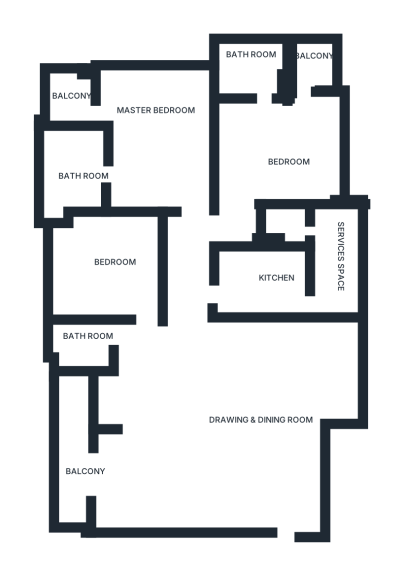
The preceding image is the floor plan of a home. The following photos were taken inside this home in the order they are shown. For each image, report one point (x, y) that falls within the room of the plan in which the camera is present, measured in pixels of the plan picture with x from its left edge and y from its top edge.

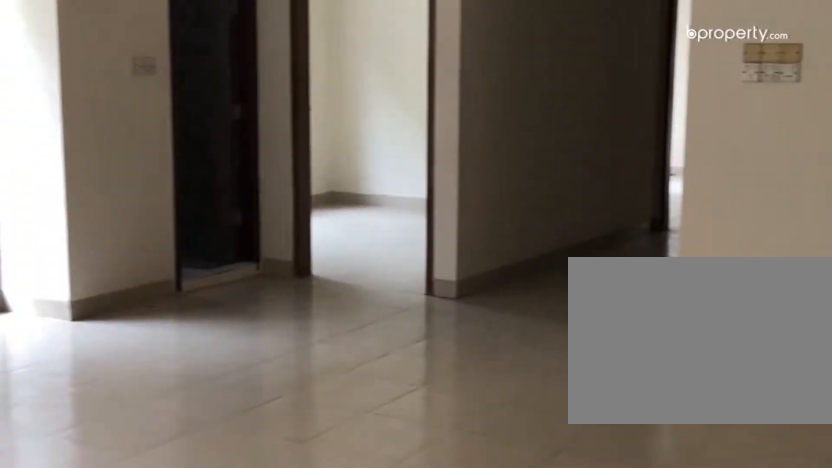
(219, 455)
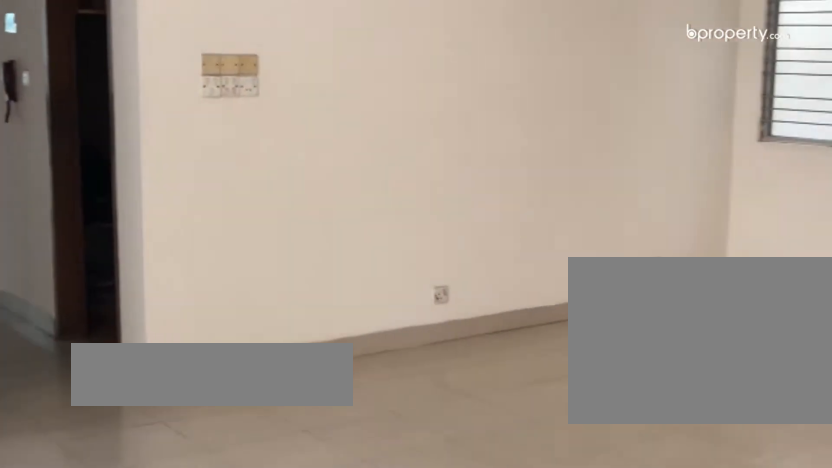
(219, 455)
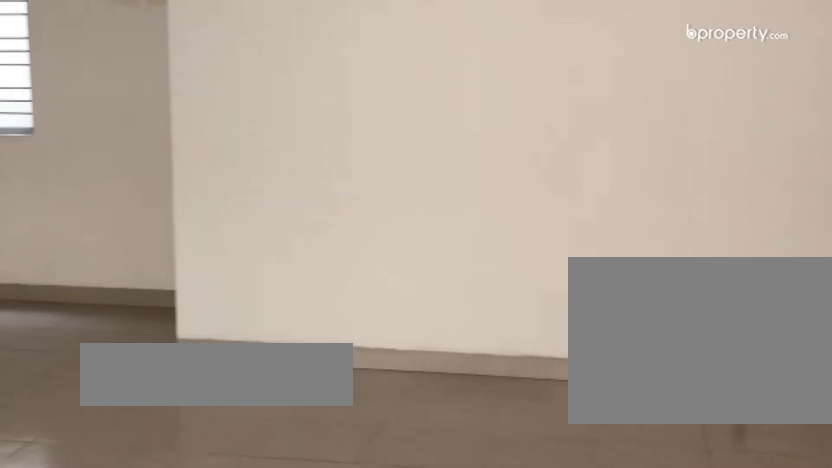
(219, 455)
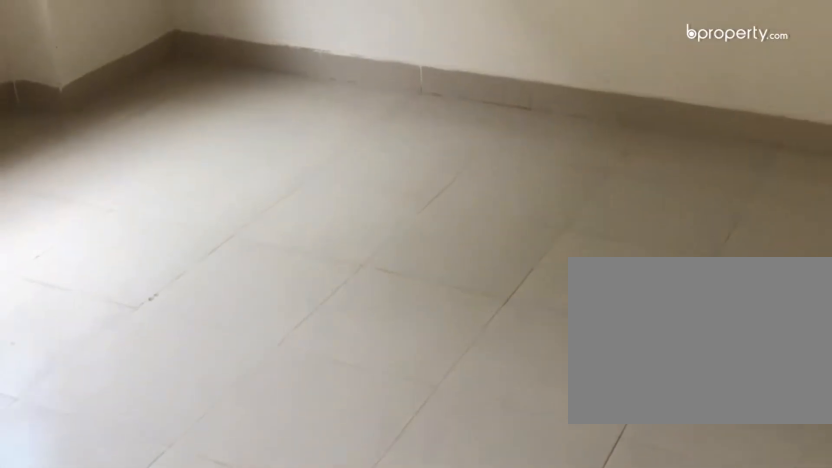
(128, 286)
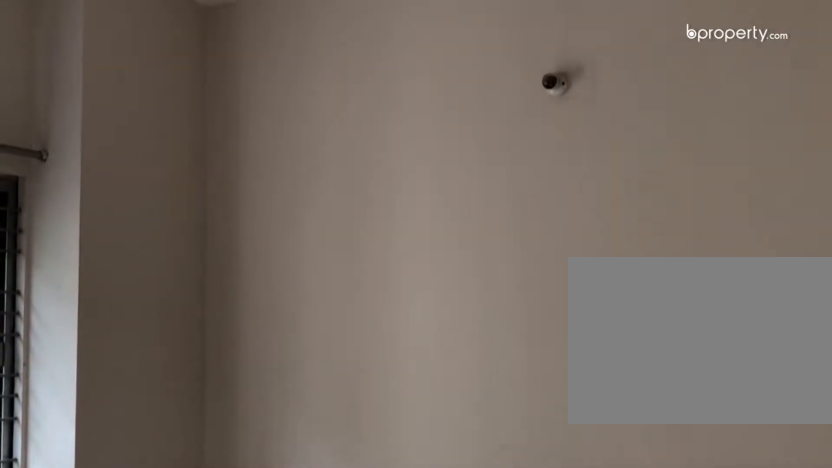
(128, 286)
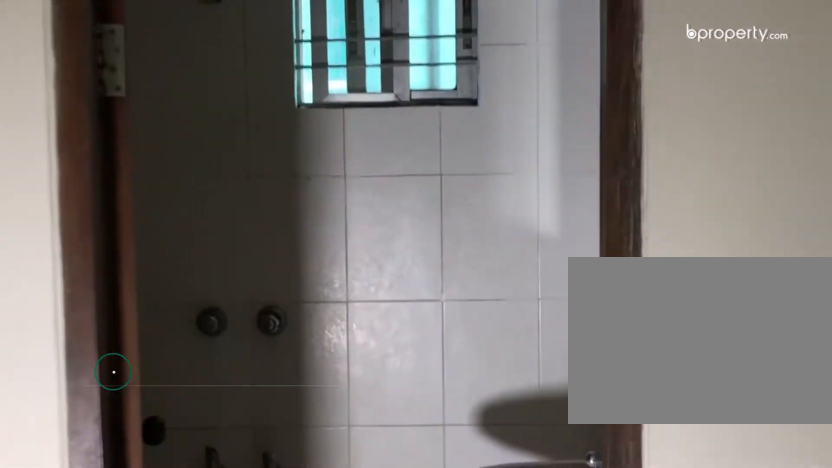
(265, 142)
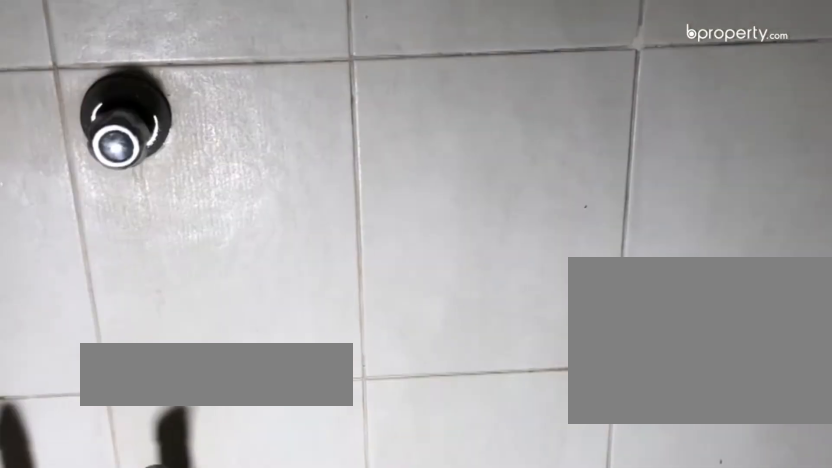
(262, 83)
